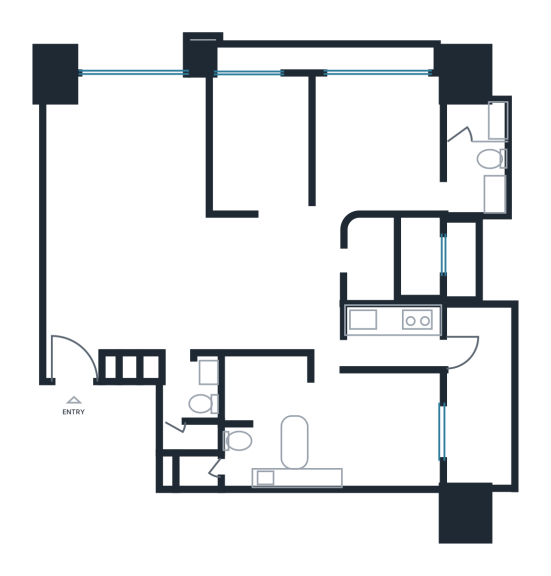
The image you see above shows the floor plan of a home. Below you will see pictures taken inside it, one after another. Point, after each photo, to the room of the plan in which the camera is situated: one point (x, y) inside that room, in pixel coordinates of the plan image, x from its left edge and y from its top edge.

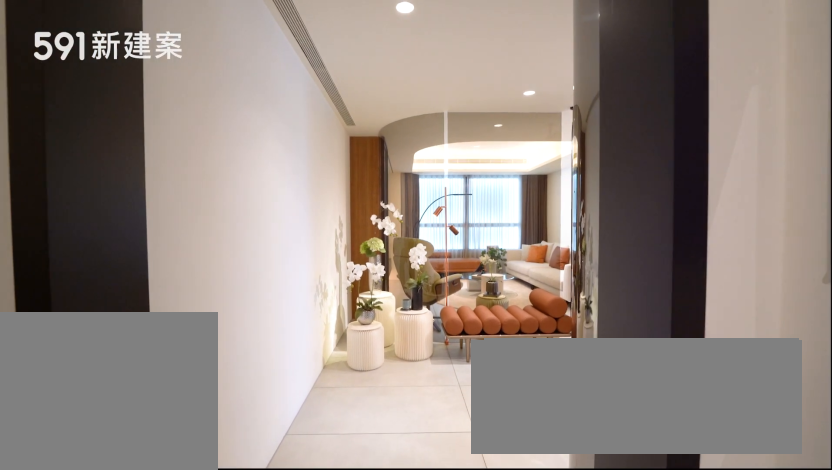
(73, 351)
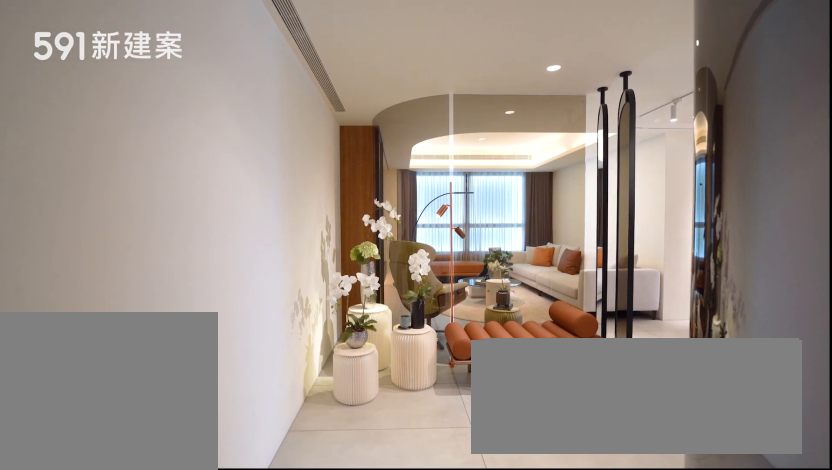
(73, 351)
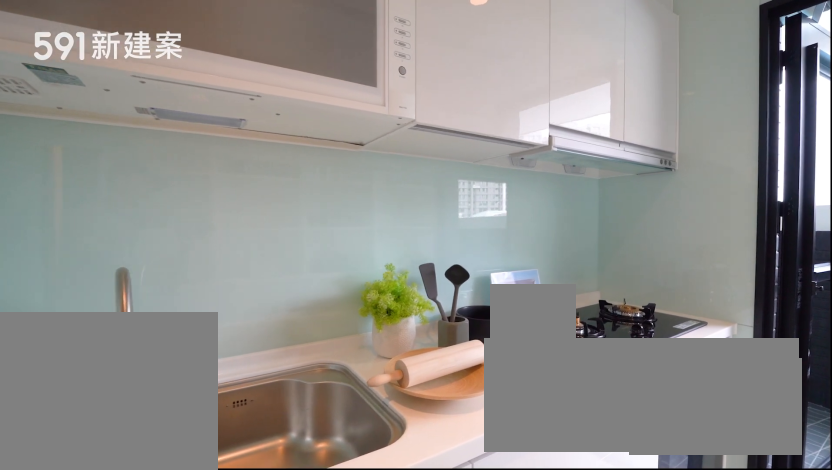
(394, 342)
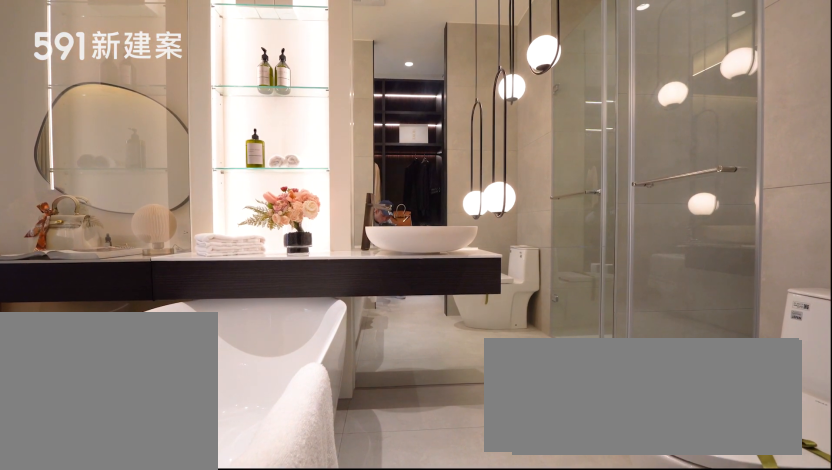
(268, 454)
